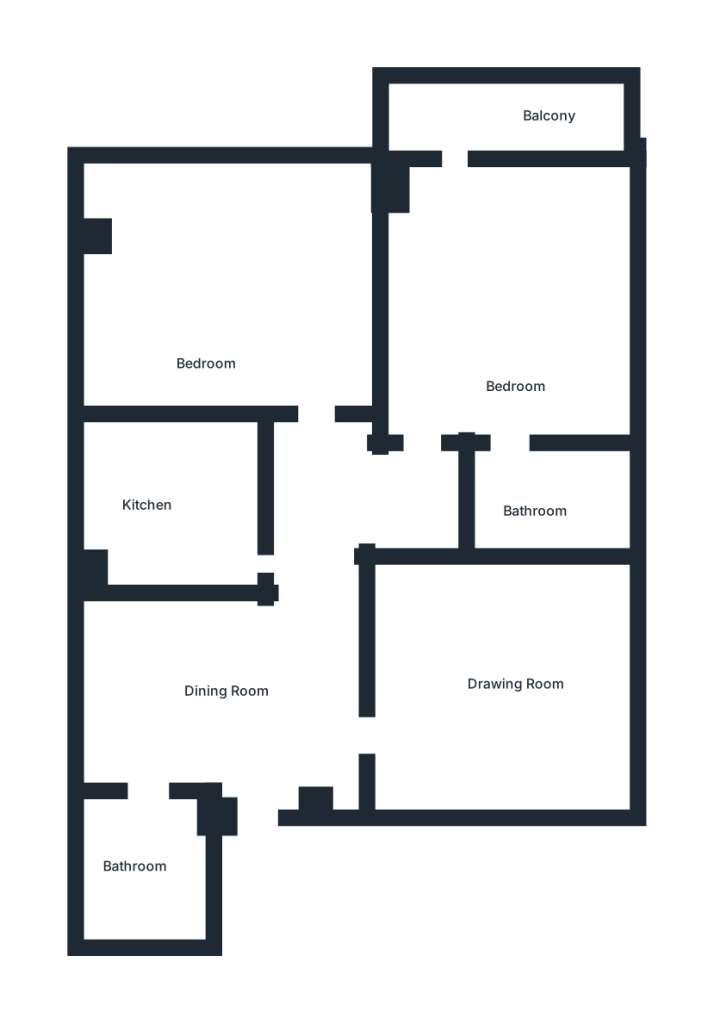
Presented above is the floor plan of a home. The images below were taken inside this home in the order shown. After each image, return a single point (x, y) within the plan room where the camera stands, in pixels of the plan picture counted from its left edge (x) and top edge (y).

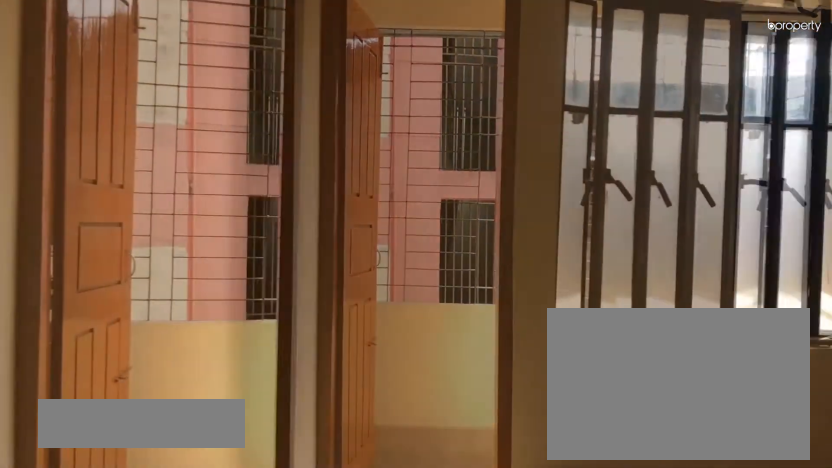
(508, 298)
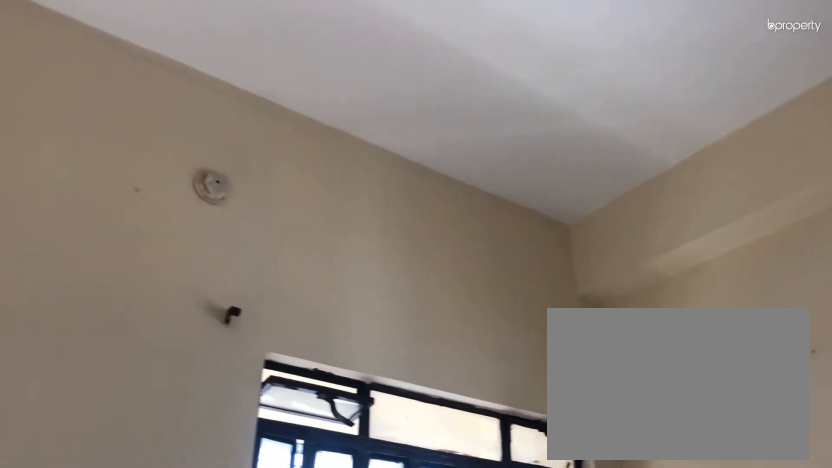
(508, 298)
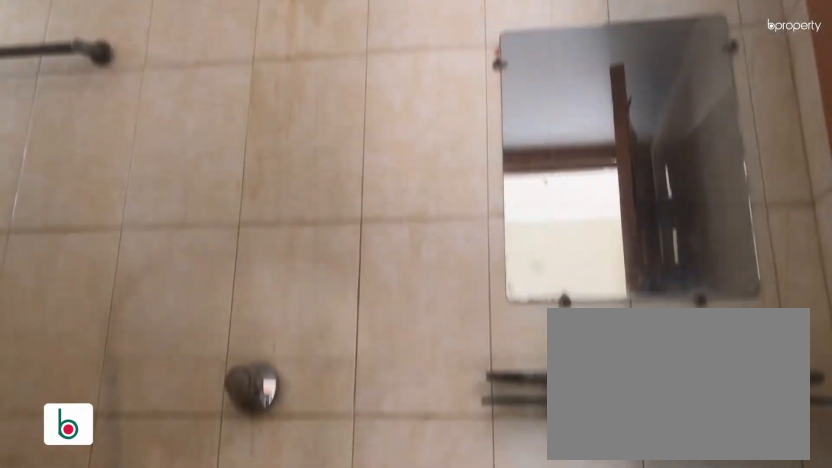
(555, 503)
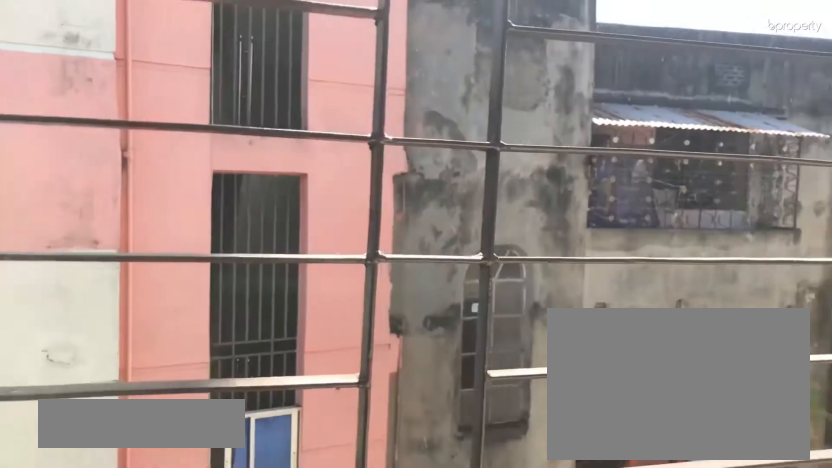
(495, 118)
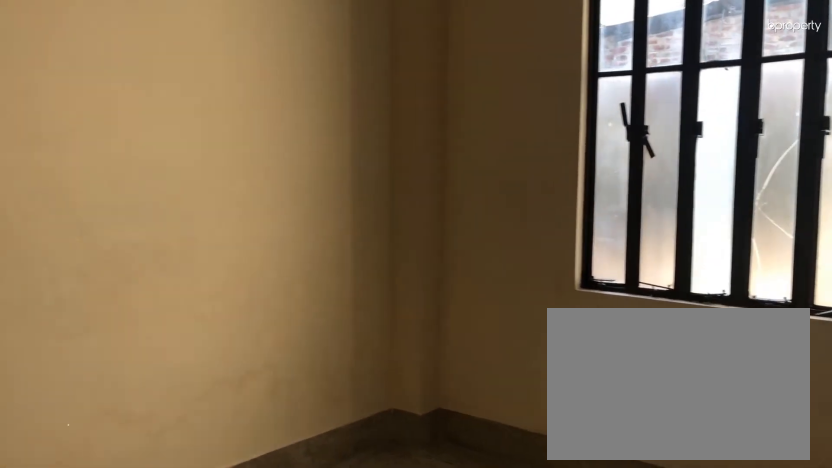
(502, 670)
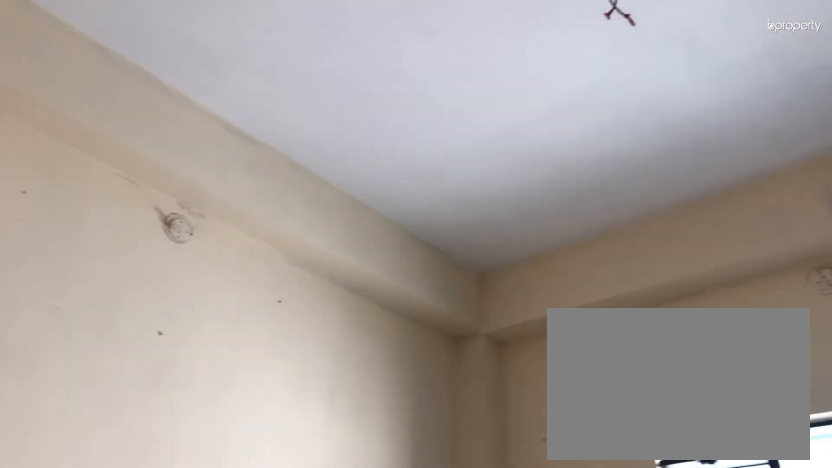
(501, 670)
